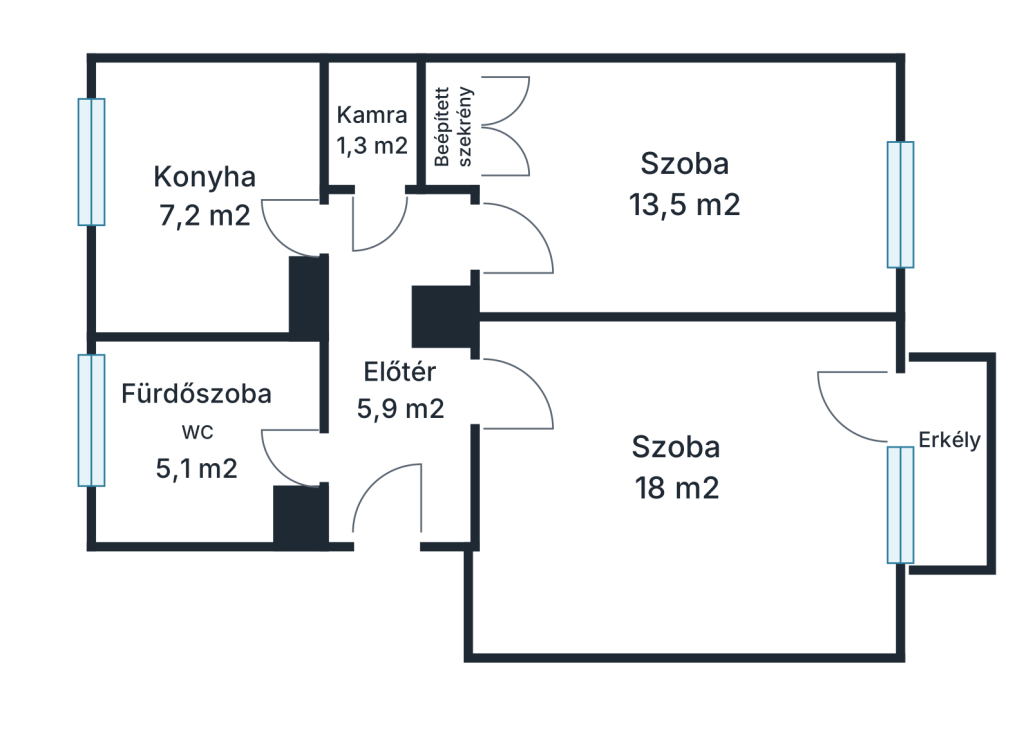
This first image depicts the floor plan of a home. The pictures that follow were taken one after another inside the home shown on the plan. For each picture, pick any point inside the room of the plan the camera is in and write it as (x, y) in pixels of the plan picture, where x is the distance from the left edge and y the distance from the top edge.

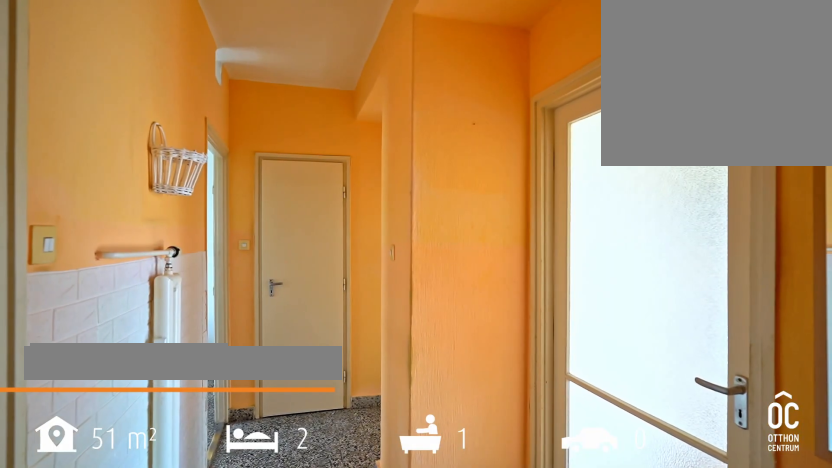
(397, 389)
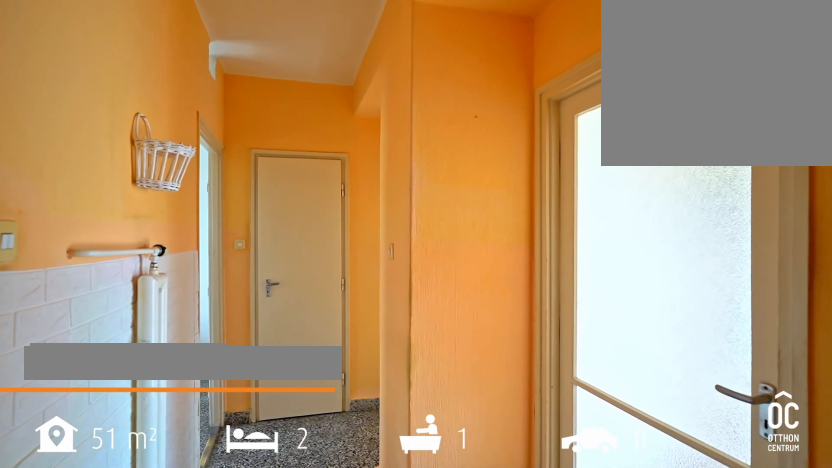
(397, 390)
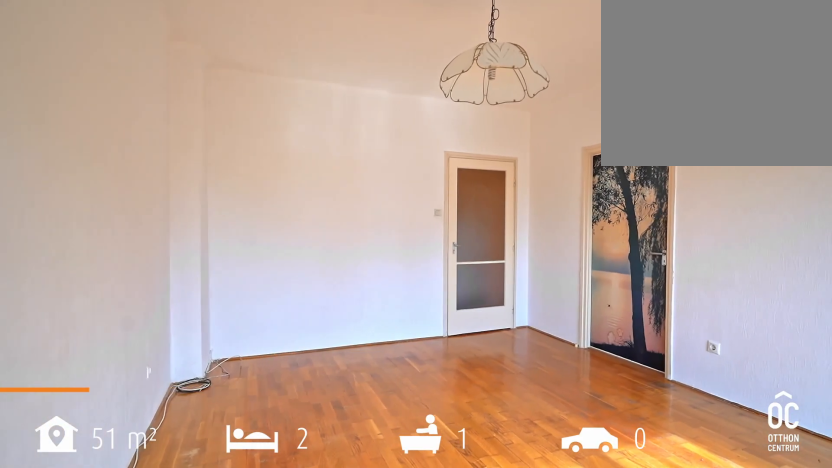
(679, 474)
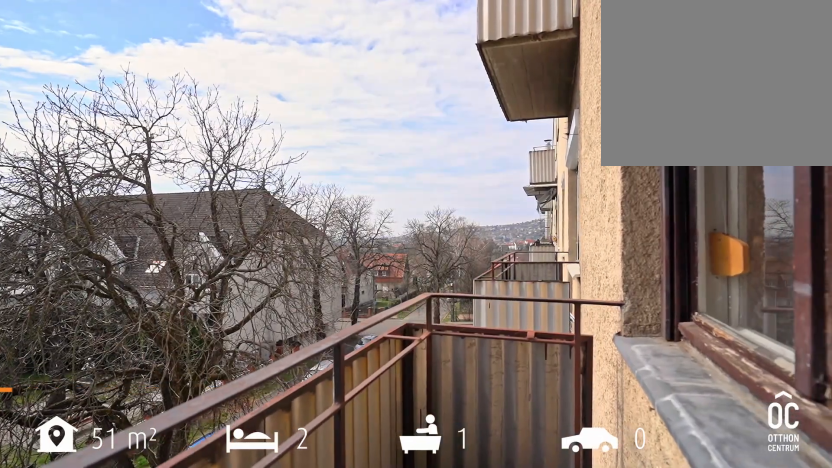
(946, 458)
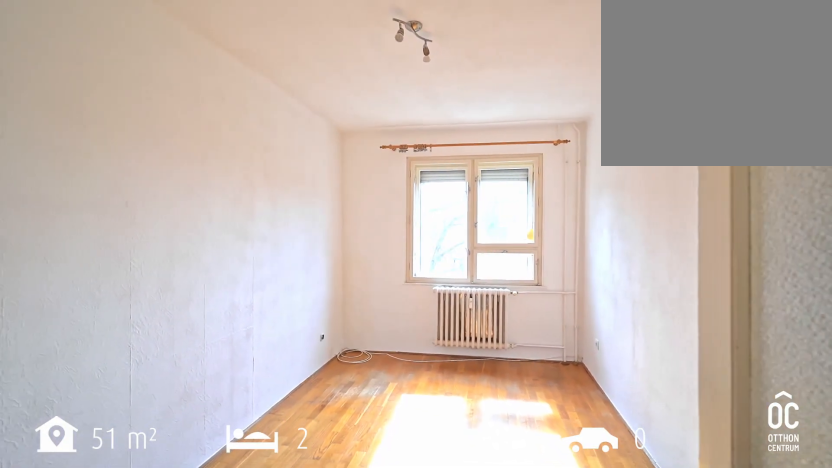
(685, 188)
